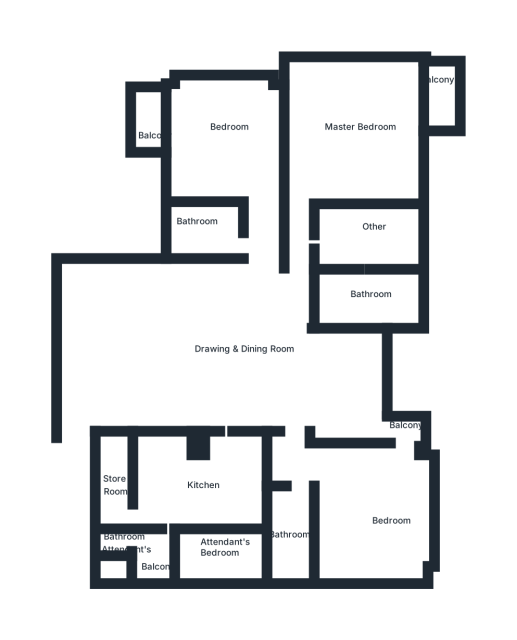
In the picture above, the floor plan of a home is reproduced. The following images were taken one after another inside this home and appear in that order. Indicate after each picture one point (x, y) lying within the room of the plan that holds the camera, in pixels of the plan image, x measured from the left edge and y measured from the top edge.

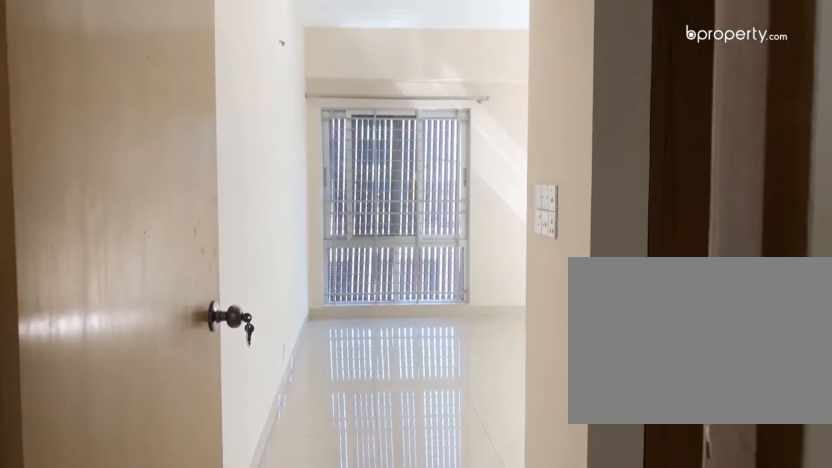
(299, 287)
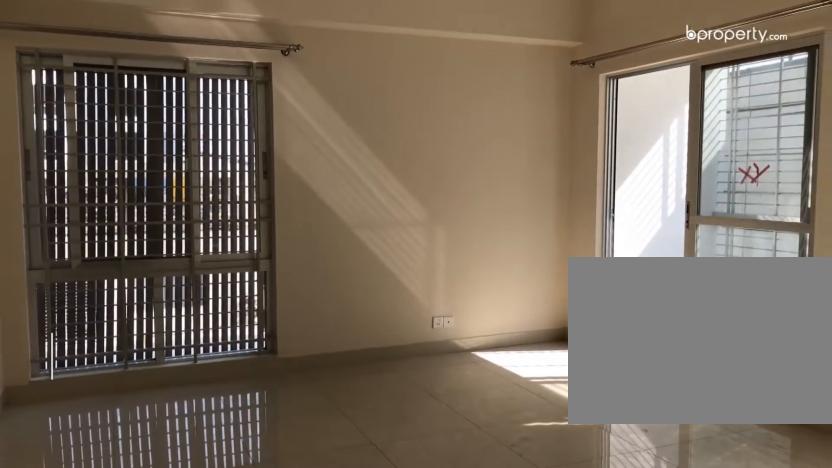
(353, 132)
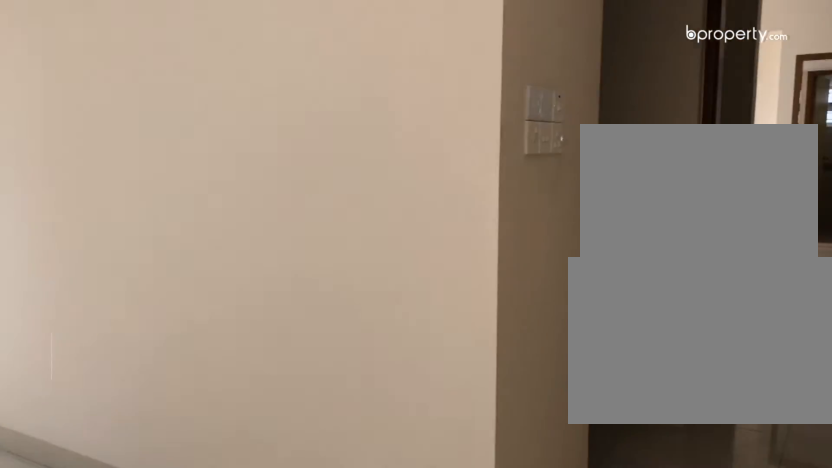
(353, 132)
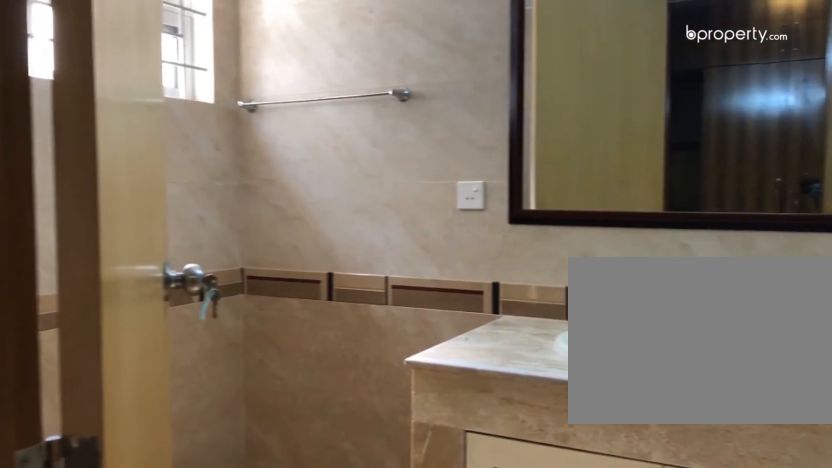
(365, 290)
